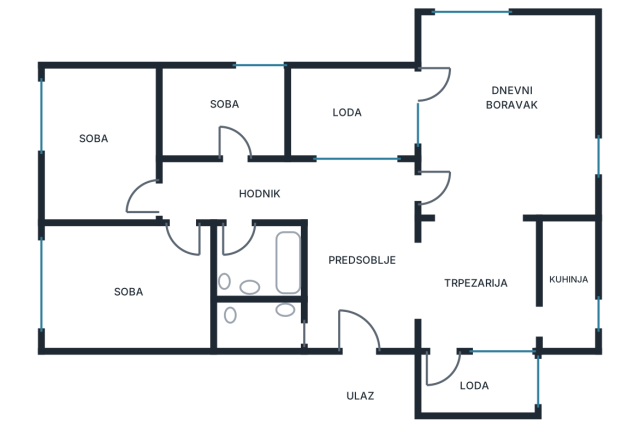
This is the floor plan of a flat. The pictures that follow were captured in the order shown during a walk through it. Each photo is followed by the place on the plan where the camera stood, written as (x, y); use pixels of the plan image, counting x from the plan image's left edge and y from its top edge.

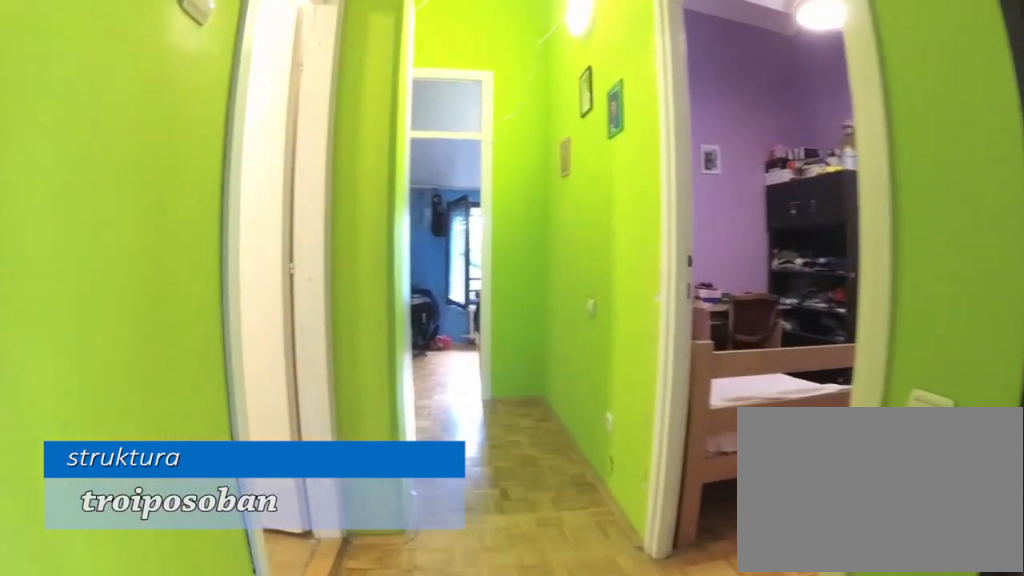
(319, 190)
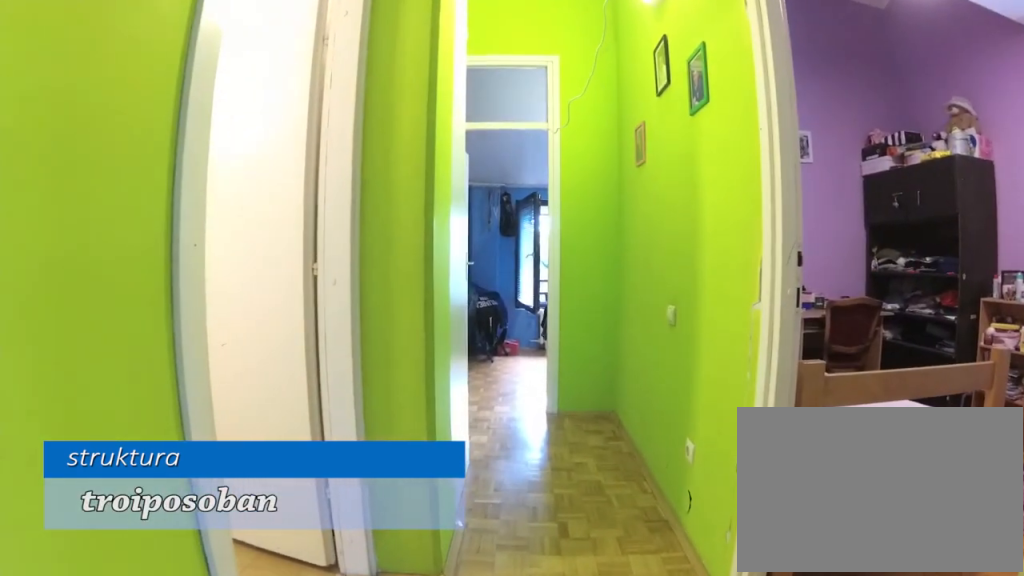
(304, 193)
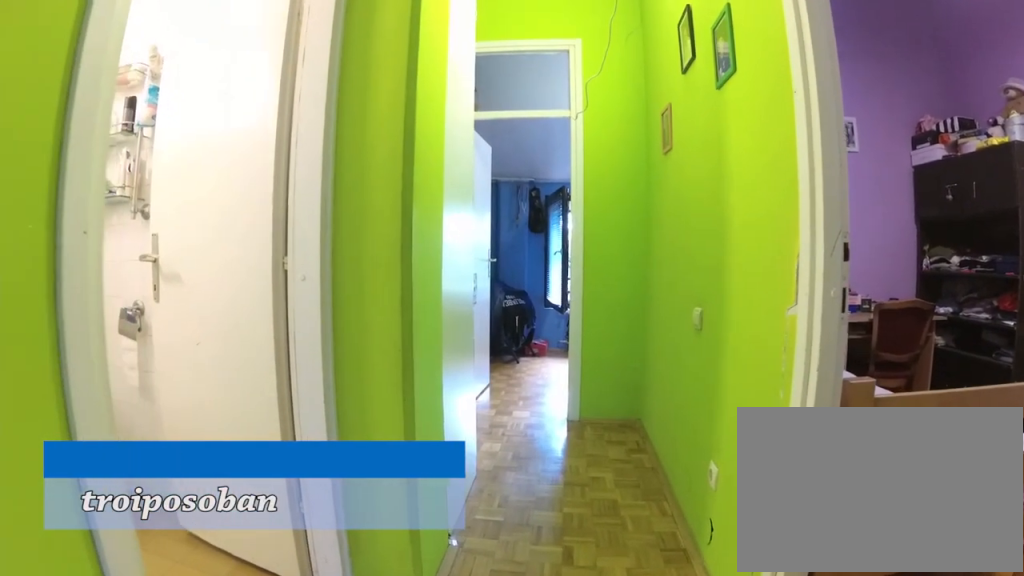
(292, 194)
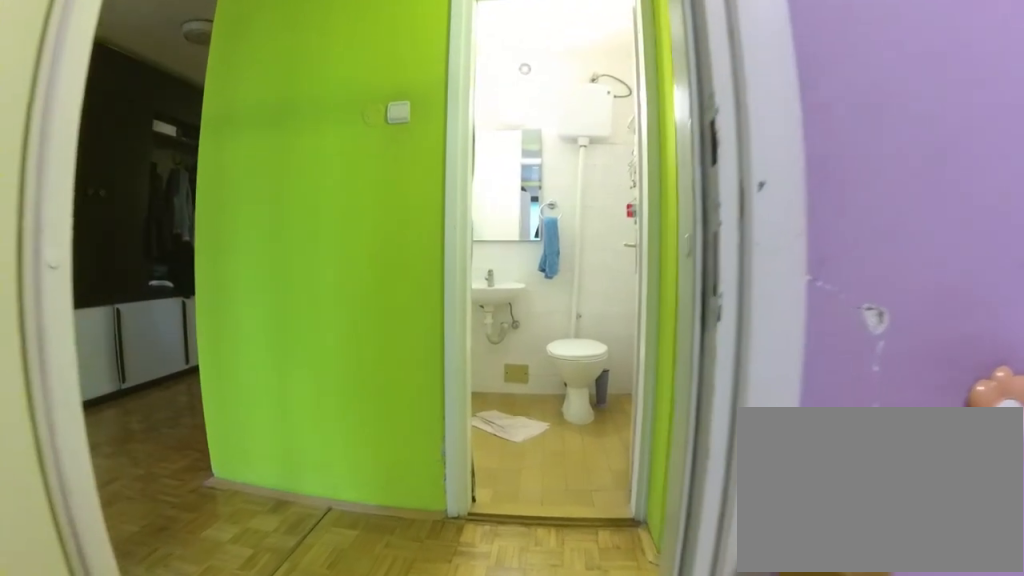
(249, 128)
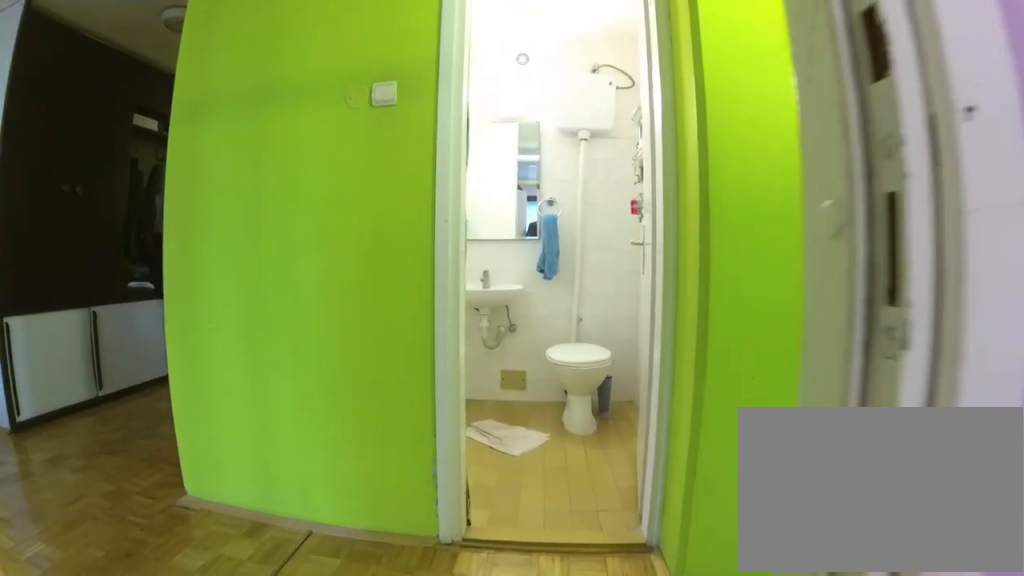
(249, 136)
